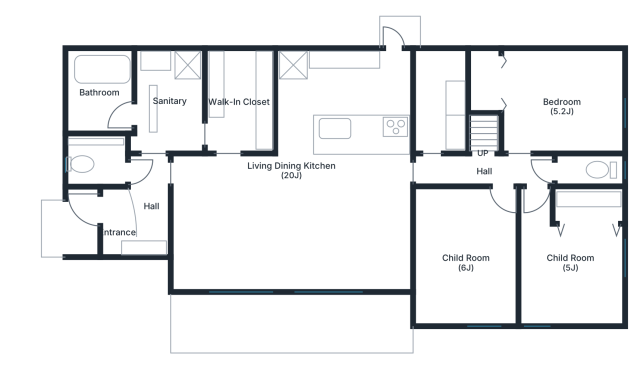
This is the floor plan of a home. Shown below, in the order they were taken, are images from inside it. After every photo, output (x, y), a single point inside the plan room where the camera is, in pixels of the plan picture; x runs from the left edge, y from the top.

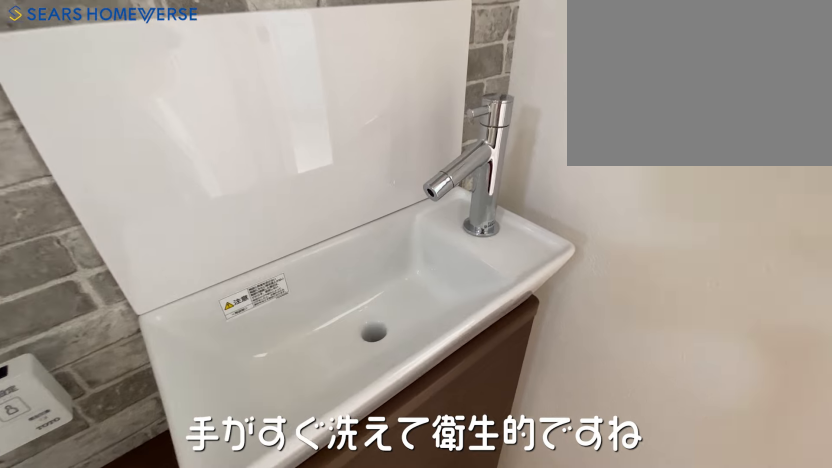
(103, 165)
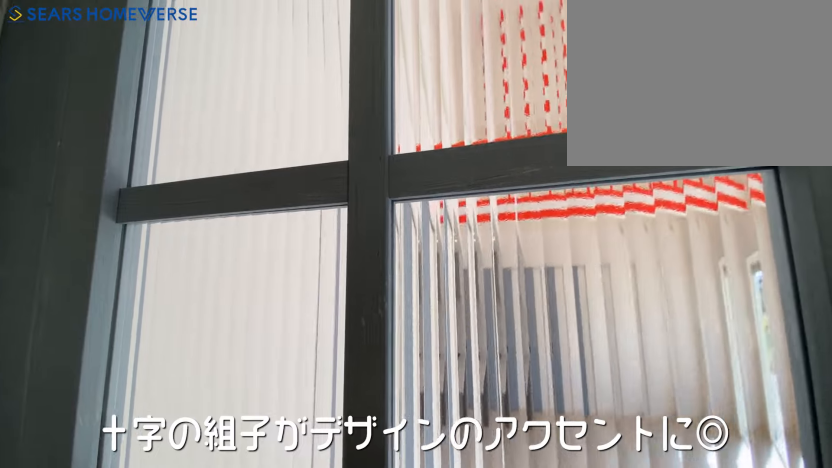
(292, 221)
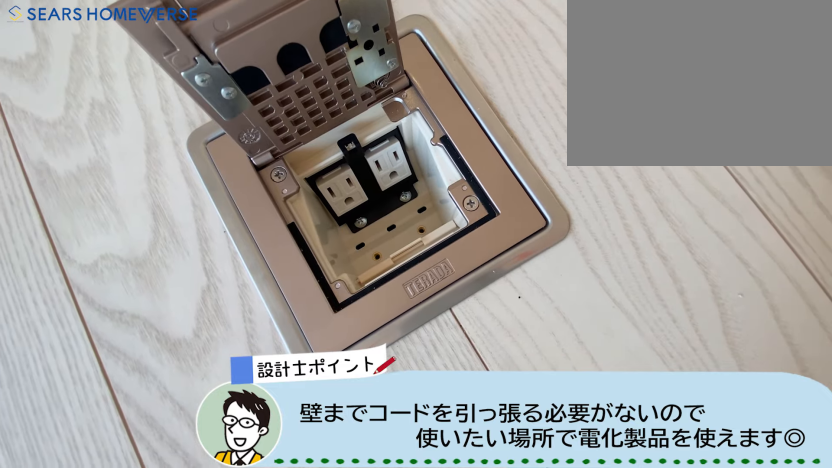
(294, 221)
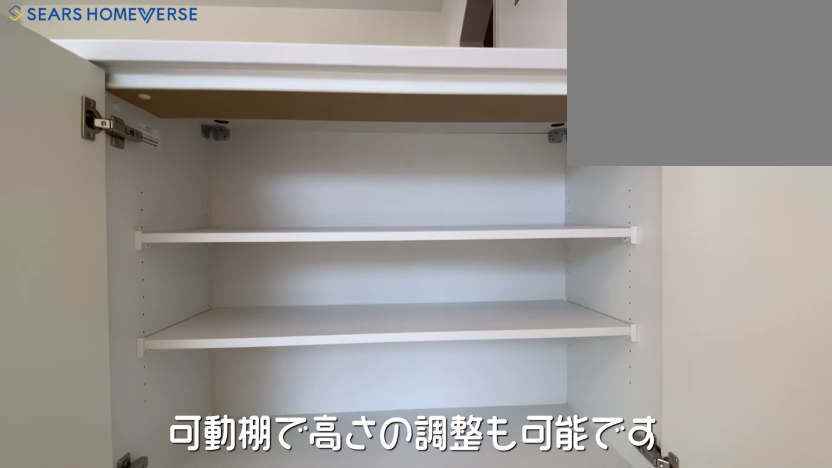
(352, 94)
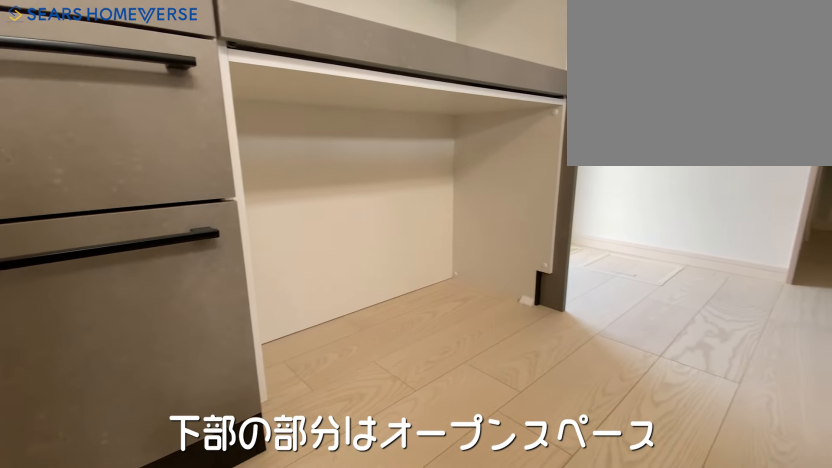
(352, 94)
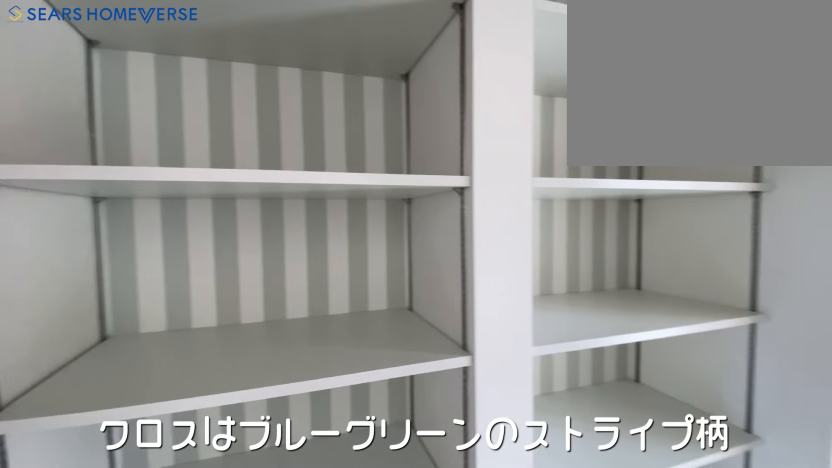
(439, 99)
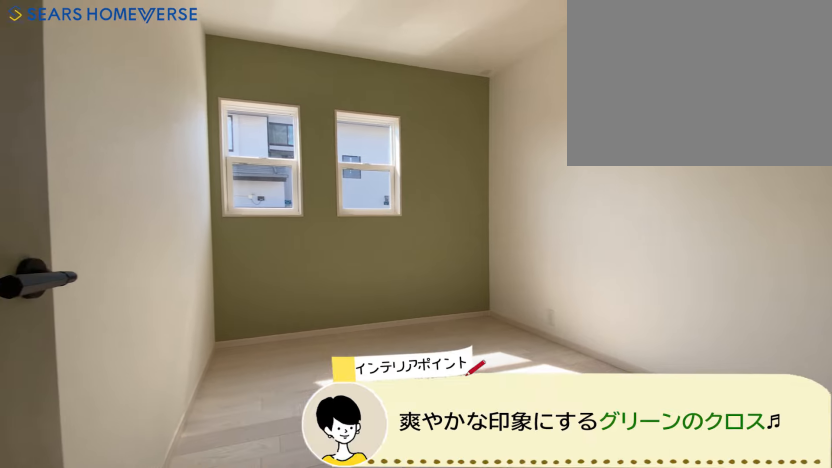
(465, 256)
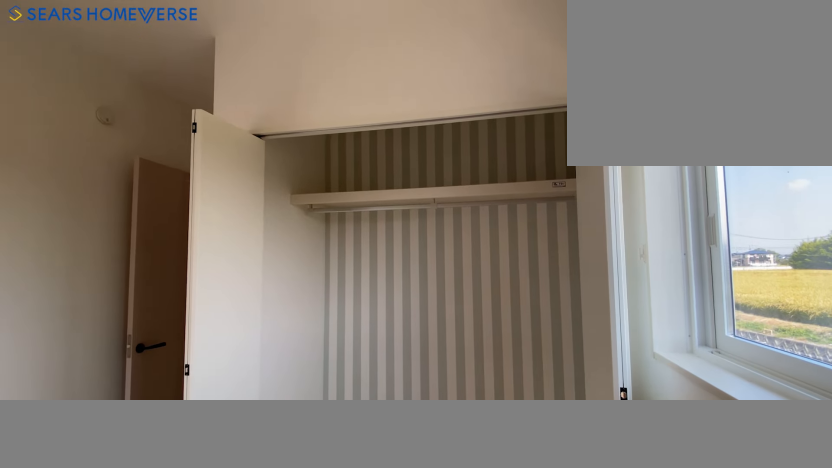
(579, 256)
